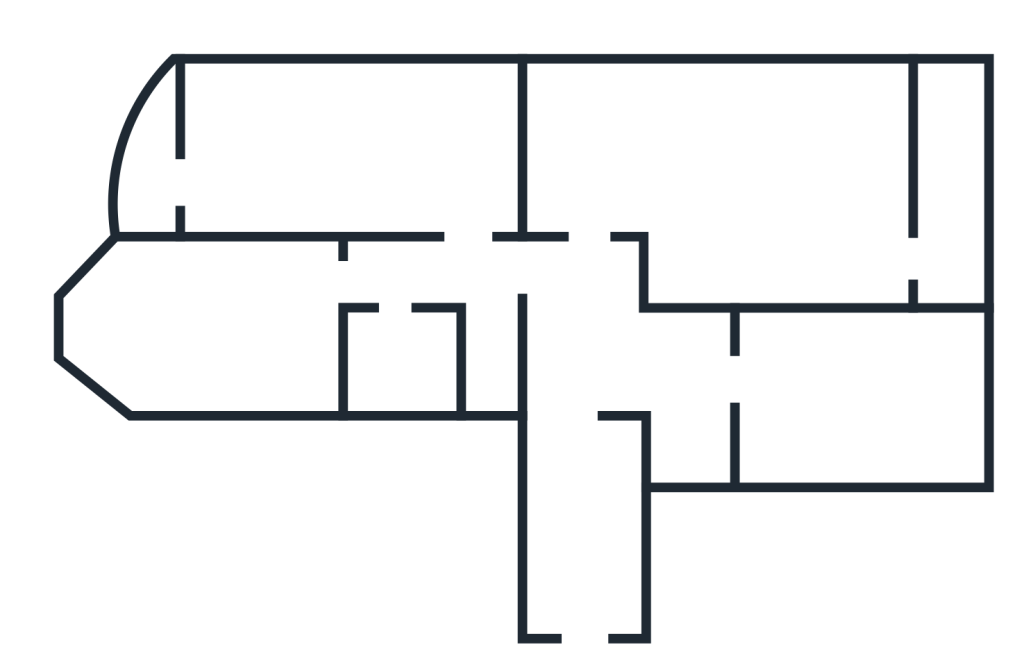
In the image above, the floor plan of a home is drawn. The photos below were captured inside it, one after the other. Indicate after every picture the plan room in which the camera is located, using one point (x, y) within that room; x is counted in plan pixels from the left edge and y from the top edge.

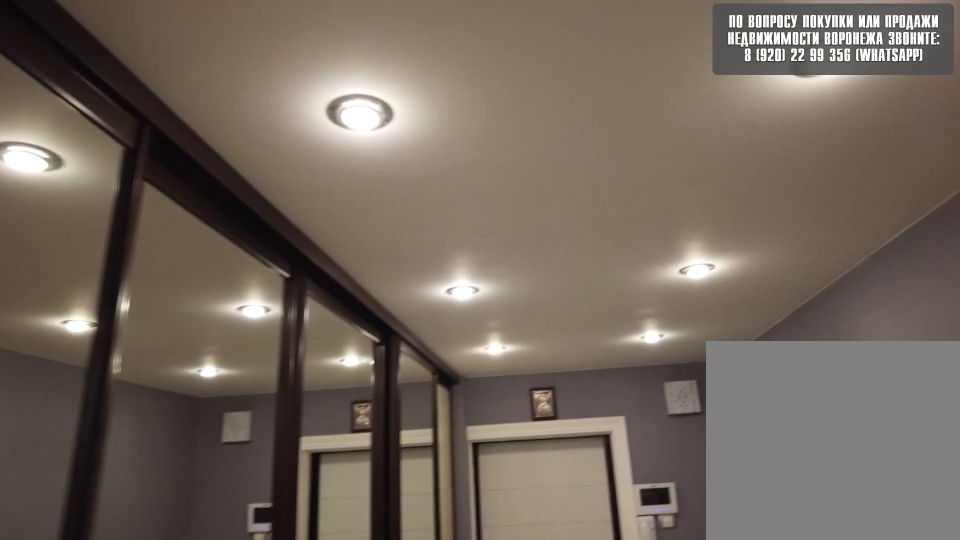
(591, 607)
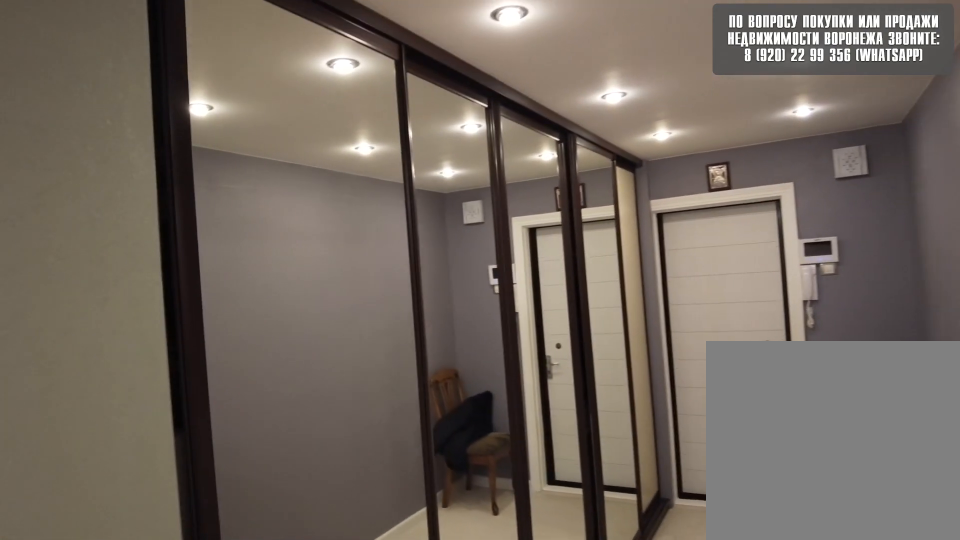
(590, 374)
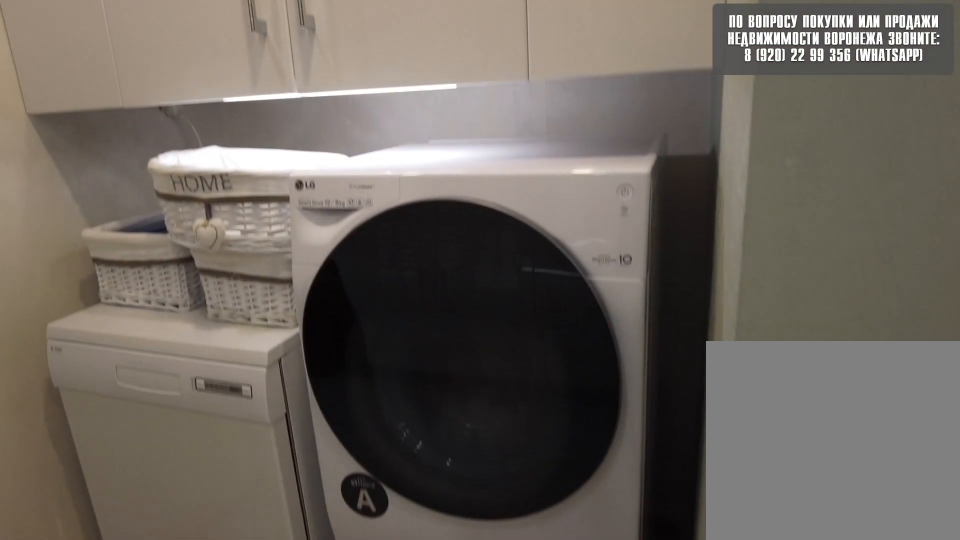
(700, 382)
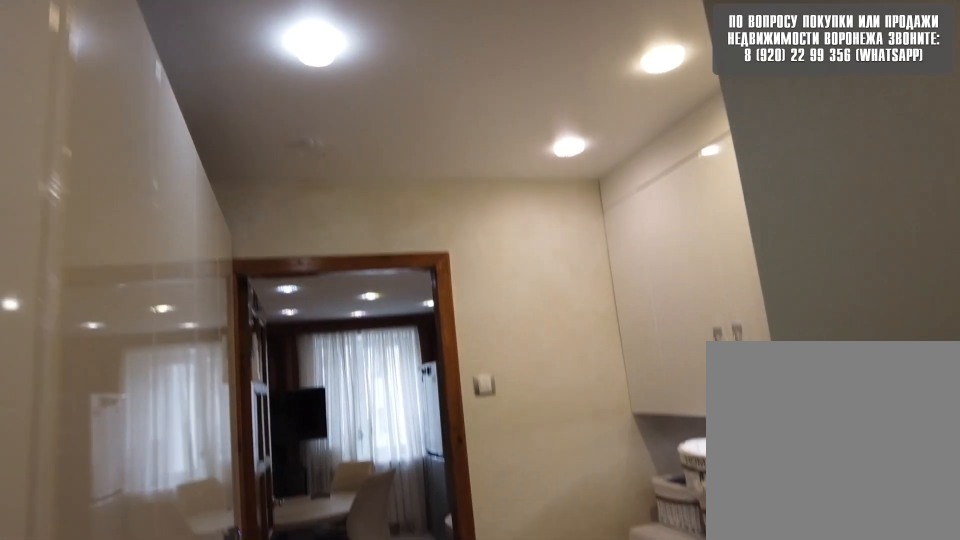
(700, 382)
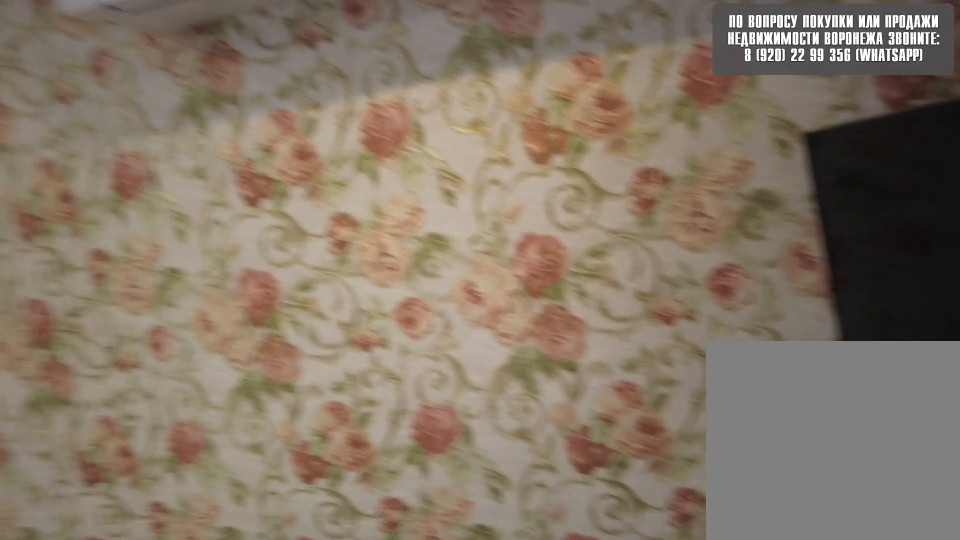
(819, 399)
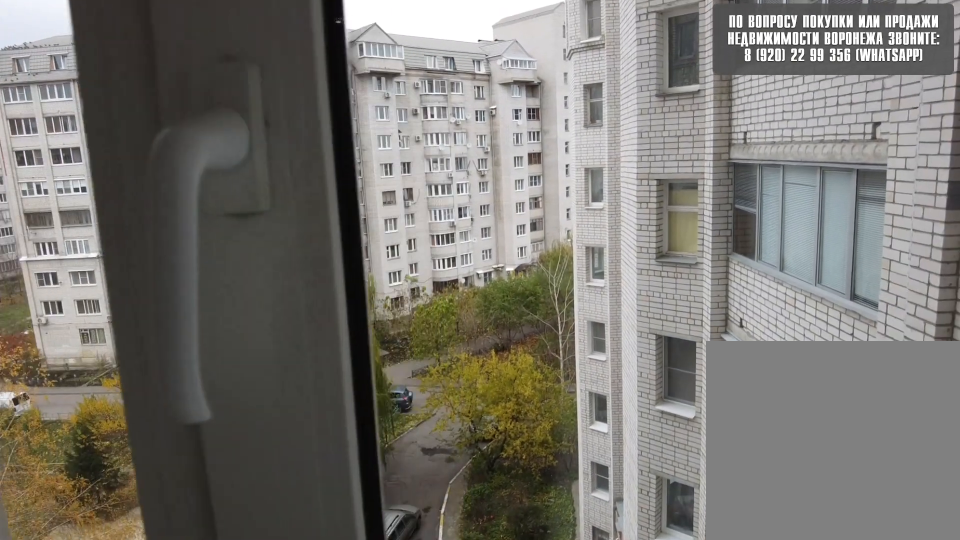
(819, 399)
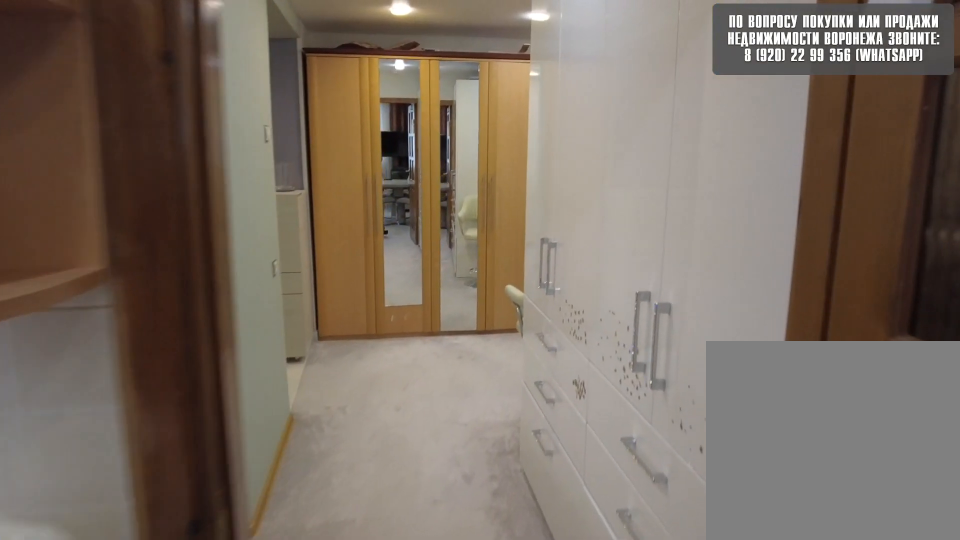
(706, 399)
